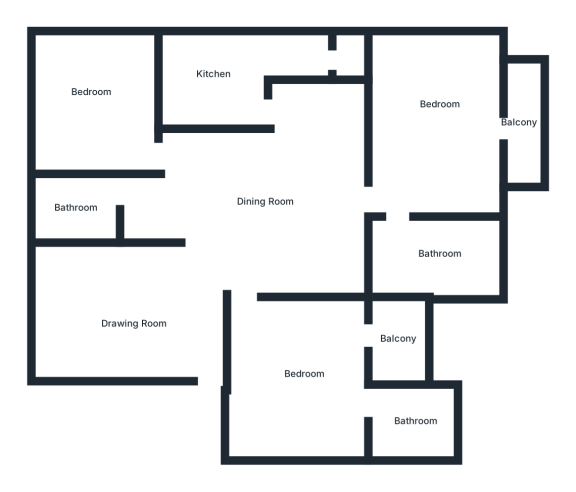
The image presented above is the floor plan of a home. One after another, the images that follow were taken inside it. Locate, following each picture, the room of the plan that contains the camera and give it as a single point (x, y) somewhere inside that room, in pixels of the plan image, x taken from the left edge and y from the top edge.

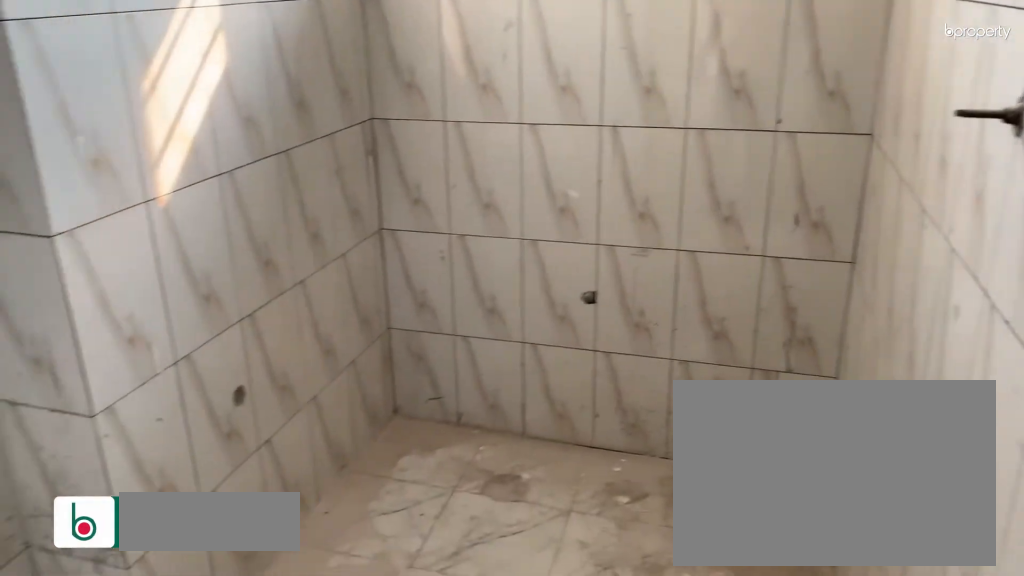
(74, 209)
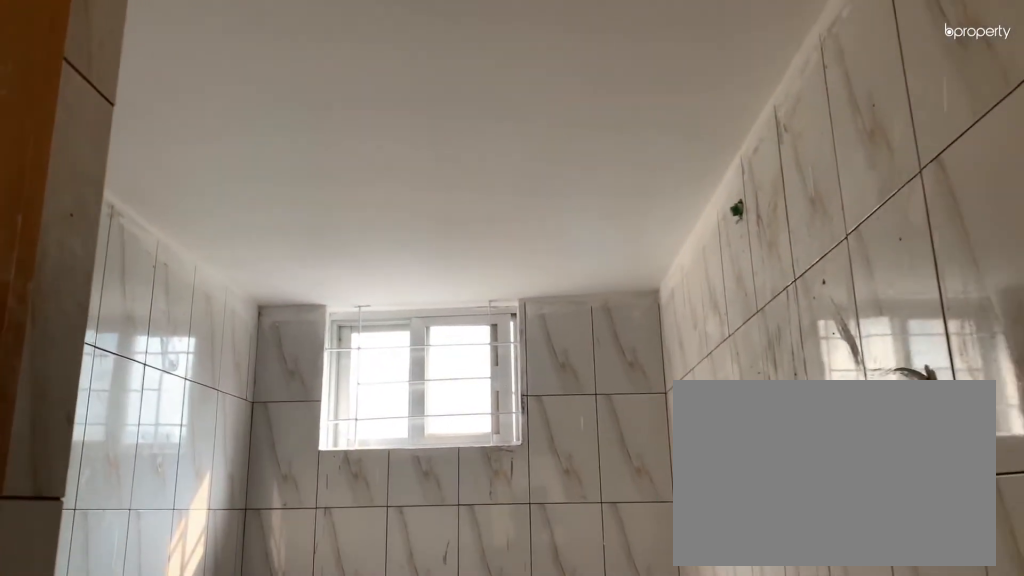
(74, 209)
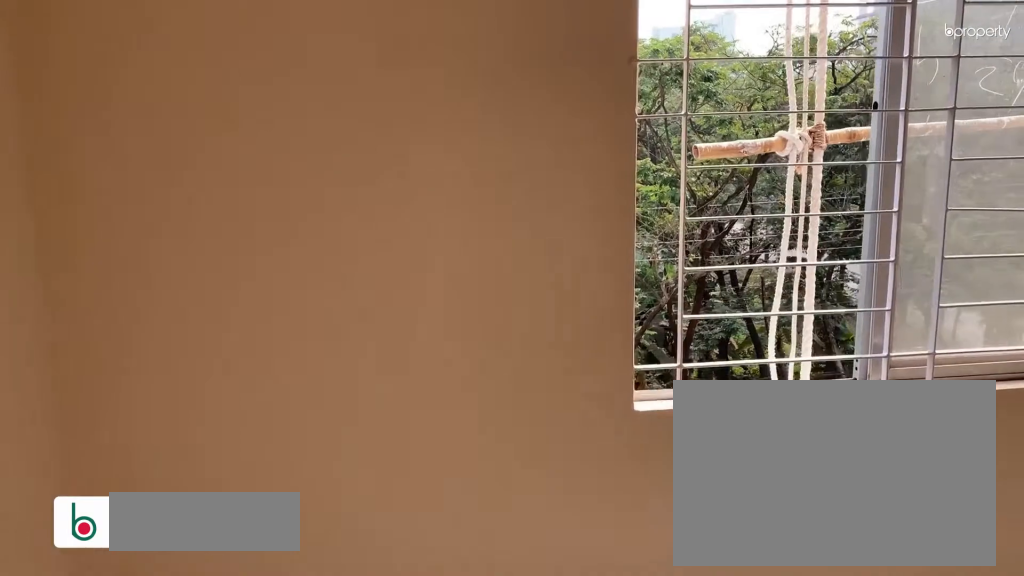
(137, 133)
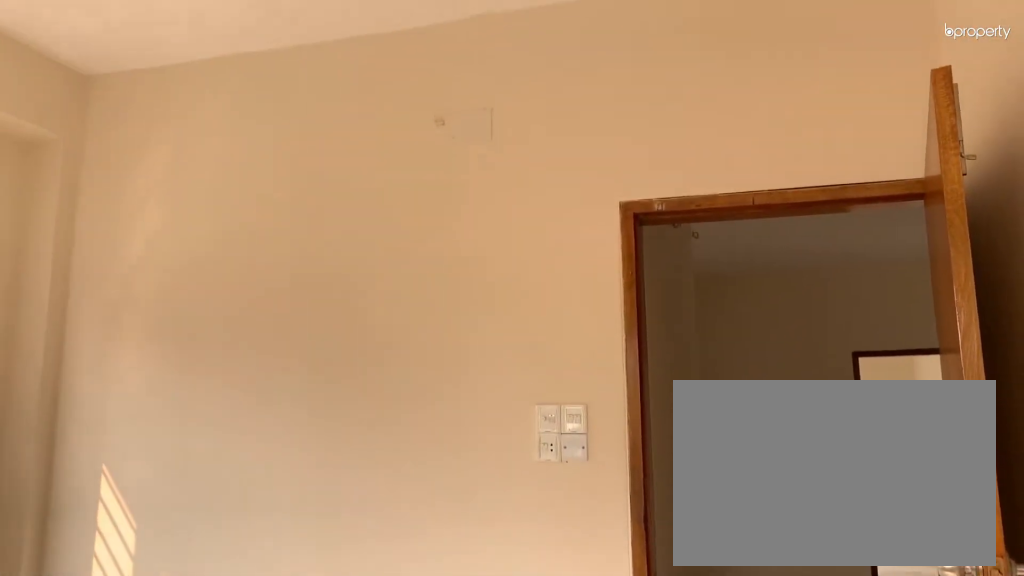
(101, 95)
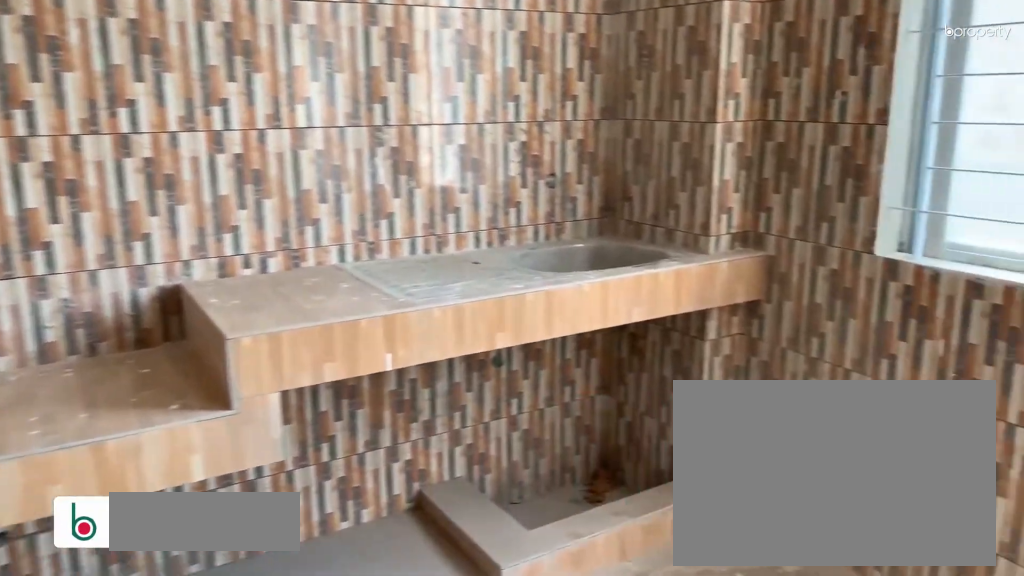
(239, 88)
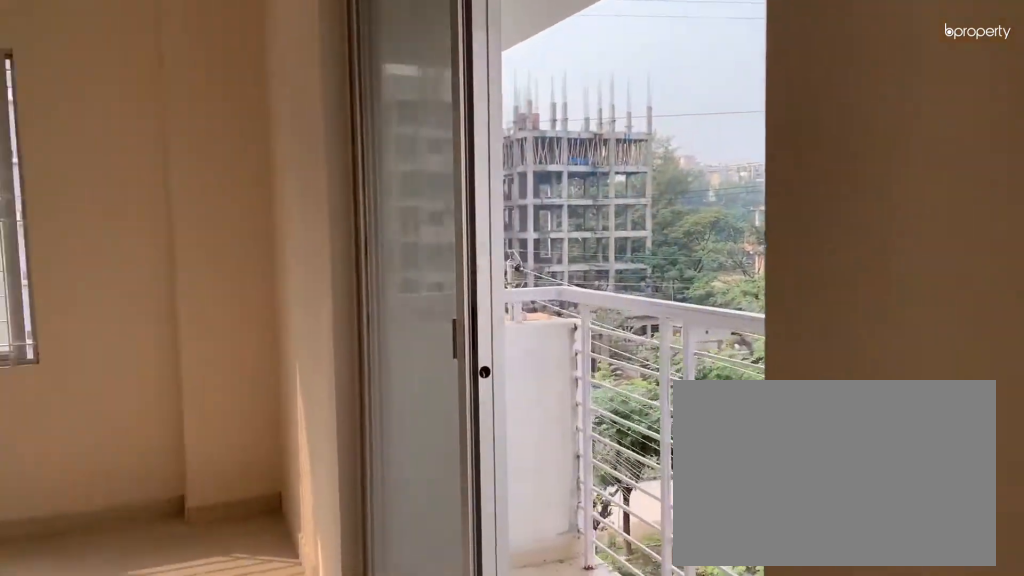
(425, 124)
